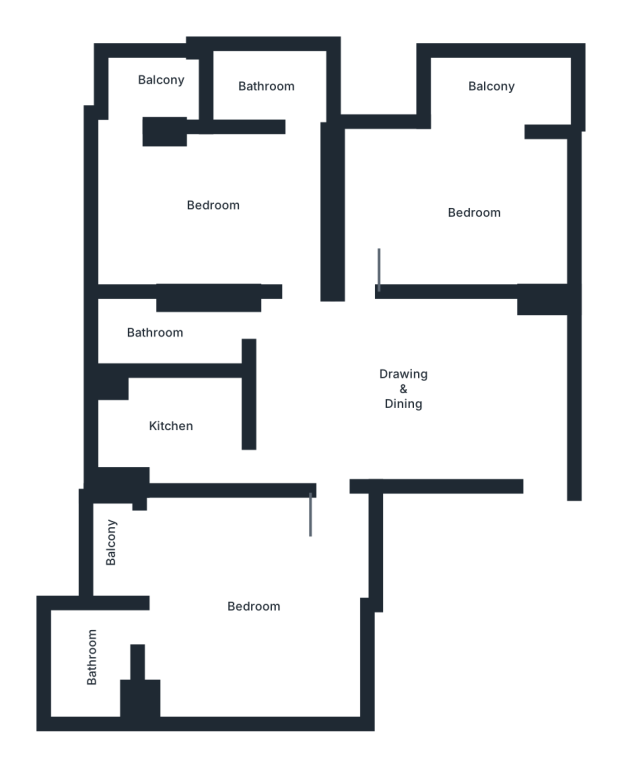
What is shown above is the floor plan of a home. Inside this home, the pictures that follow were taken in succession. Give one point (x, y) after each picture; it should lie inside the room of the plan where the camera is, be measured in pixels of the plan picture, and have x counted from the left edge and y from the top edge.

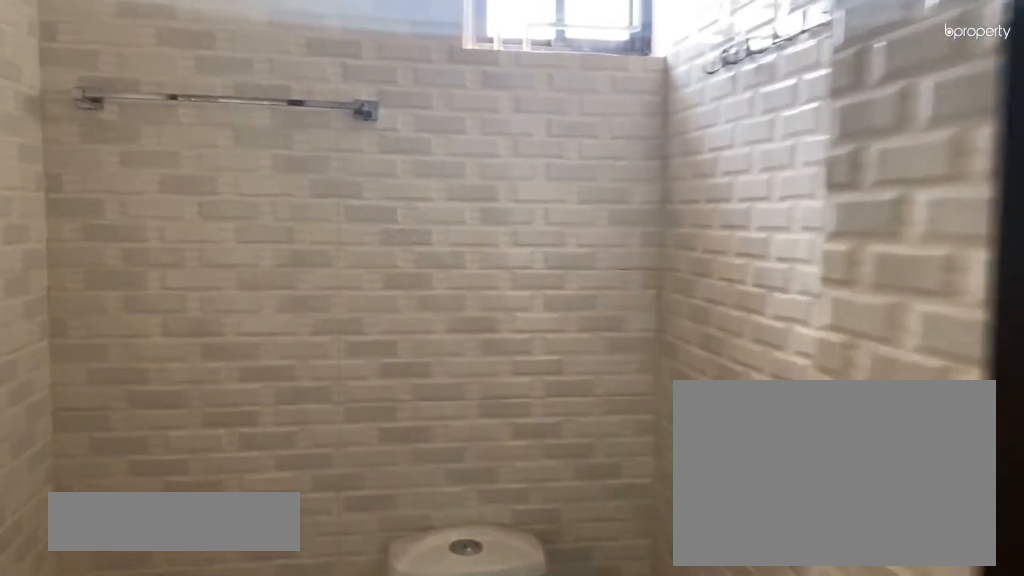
(170, 332)
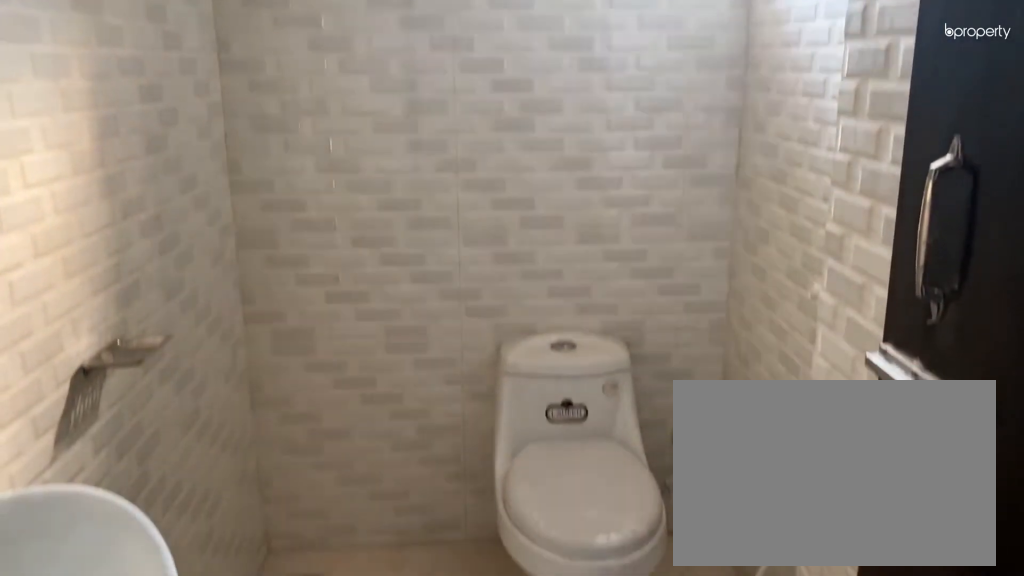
(170, 332)
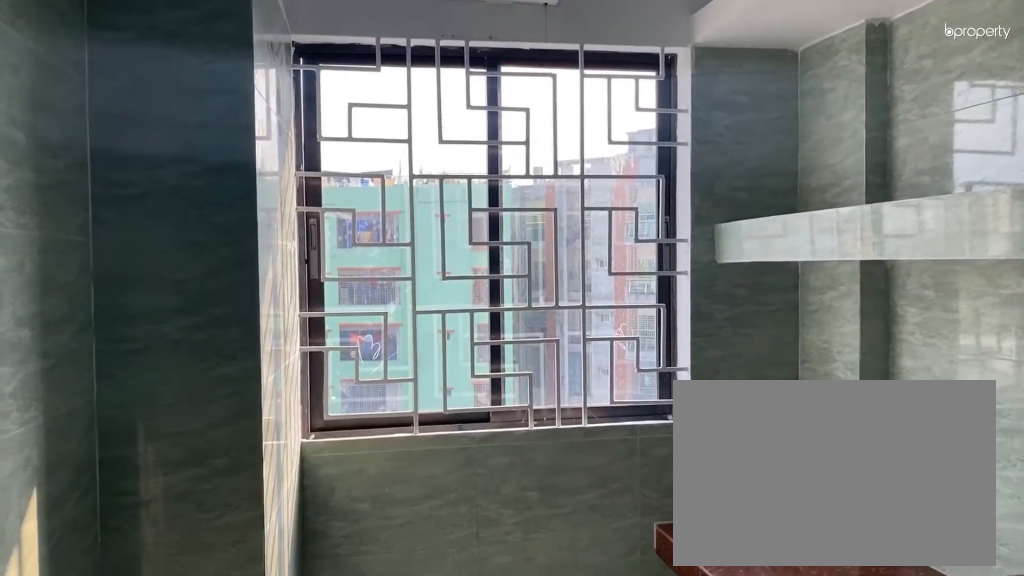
(169, 420)
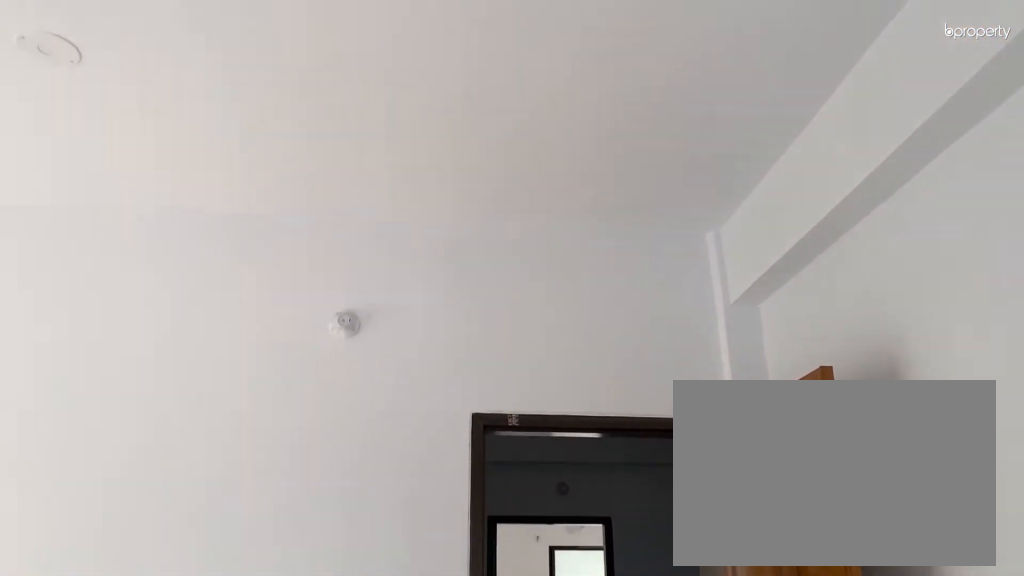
(257, 609)
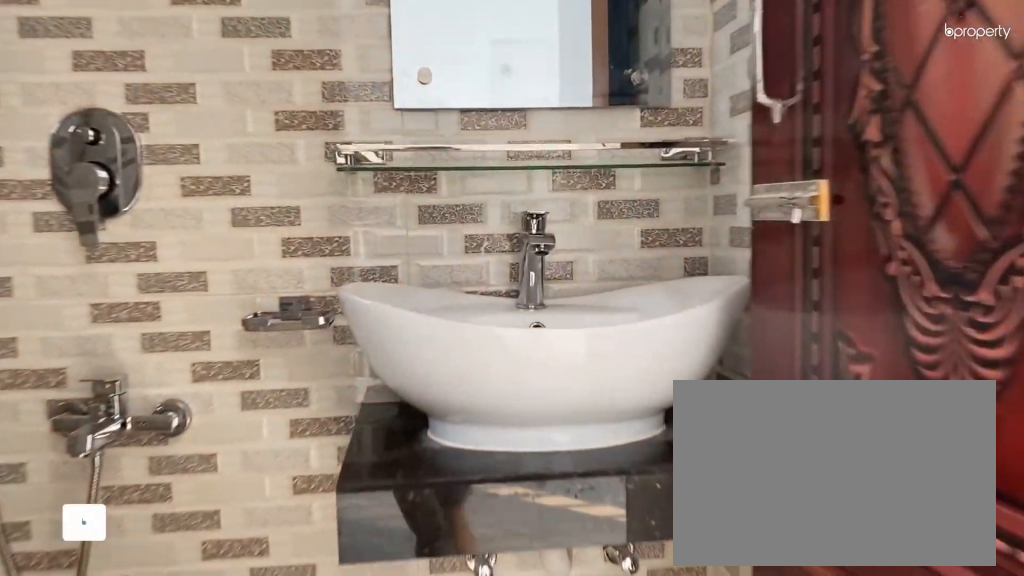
(91, 647)
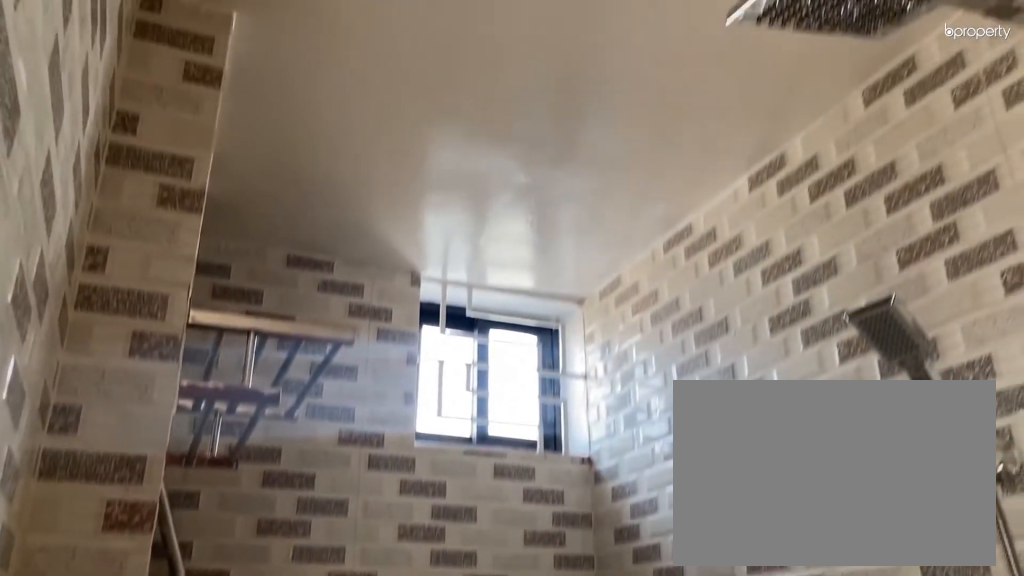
(91, 647)
